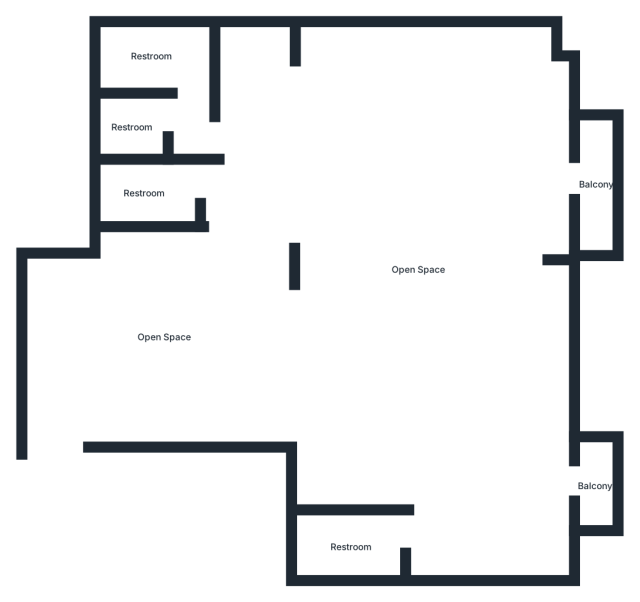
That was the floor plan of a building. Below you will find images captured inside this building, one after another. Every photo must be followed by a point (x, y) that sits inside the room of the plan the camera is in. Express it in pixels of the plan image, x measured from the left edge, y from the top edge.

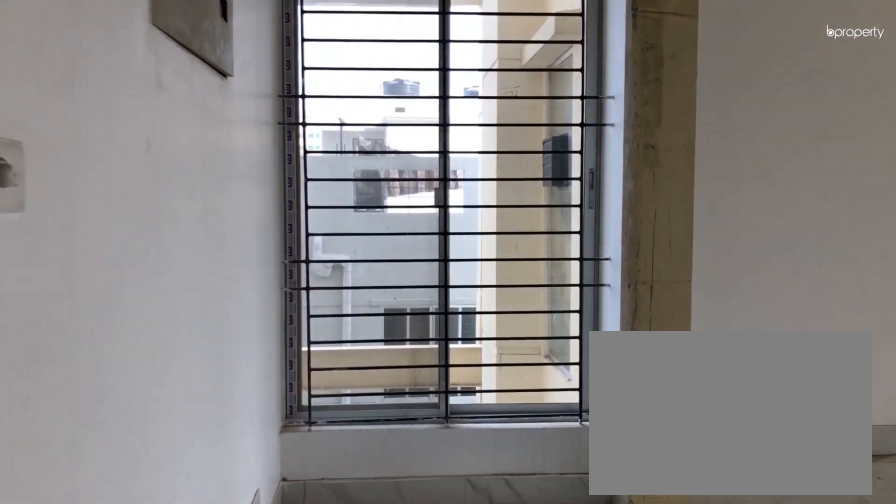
(167, 339)
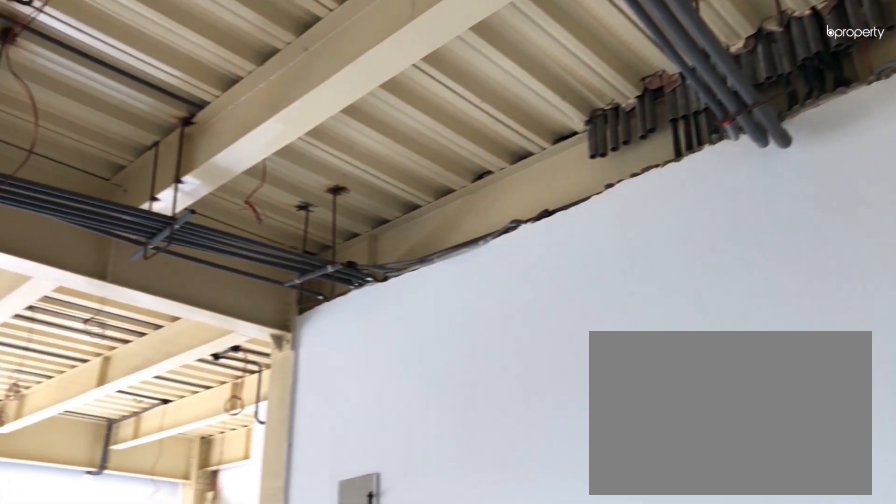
(167, 339)
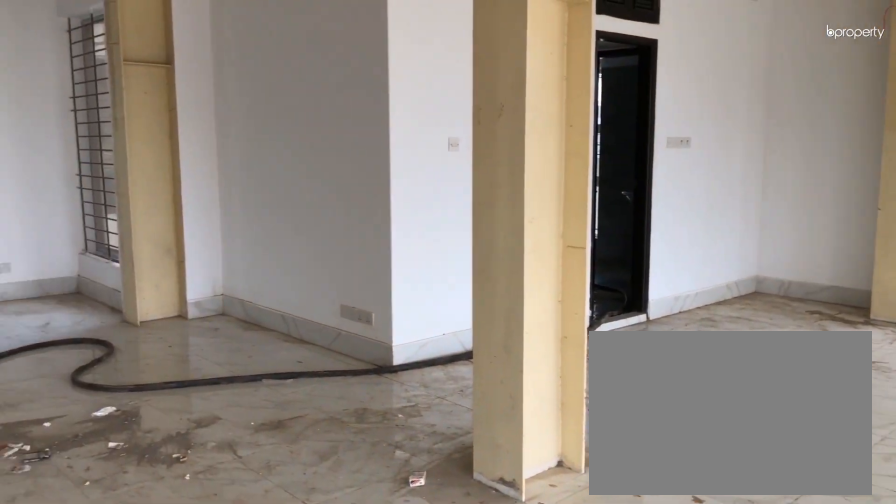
(415, 268)
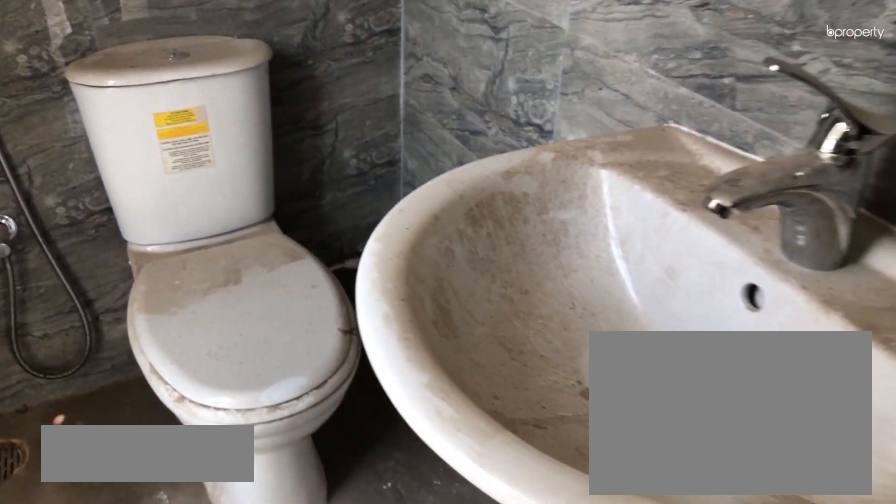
(344, 547)
